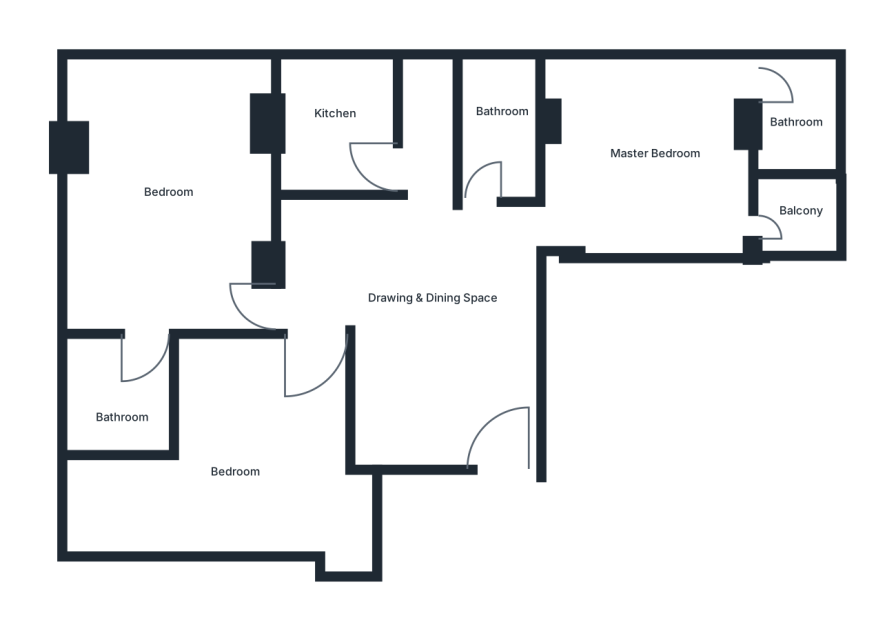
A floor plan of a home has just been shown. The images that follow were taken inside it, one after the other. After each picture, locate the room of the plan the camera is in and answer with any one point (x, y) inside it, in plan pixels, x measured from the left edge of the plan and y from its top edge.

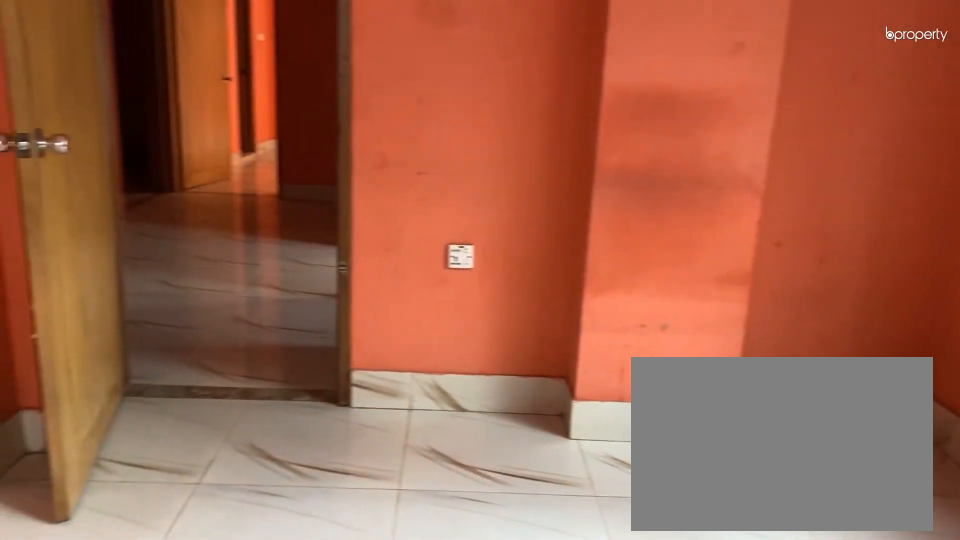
(672, 168)
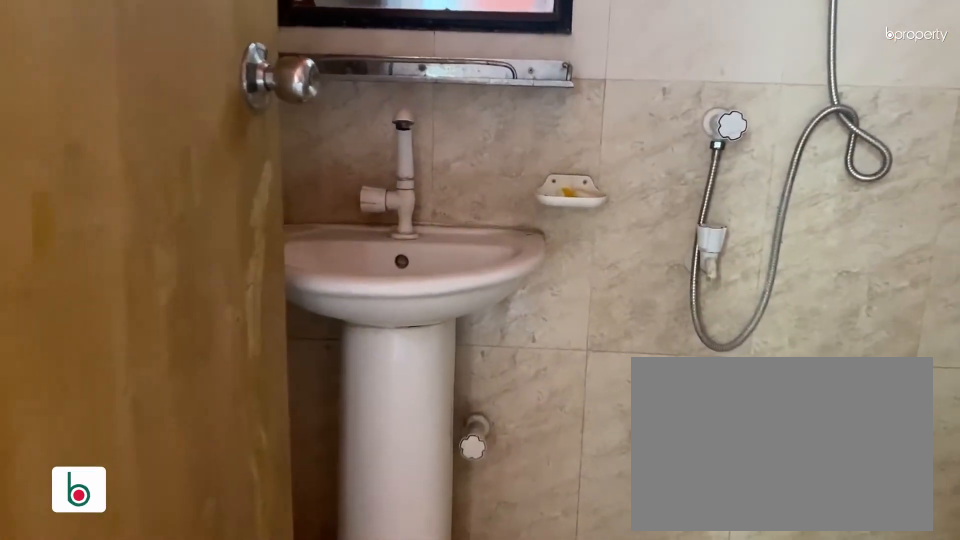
(791, 131)
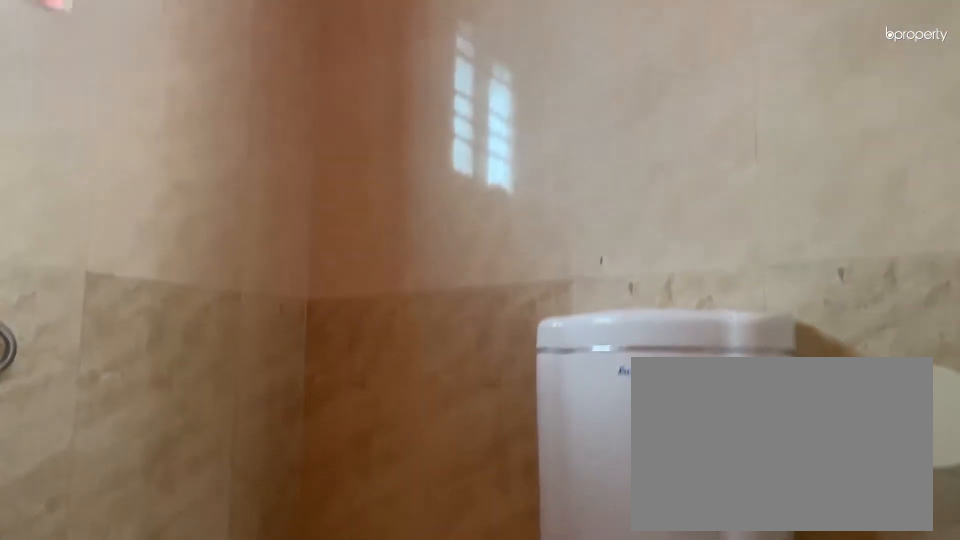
(791, 131)
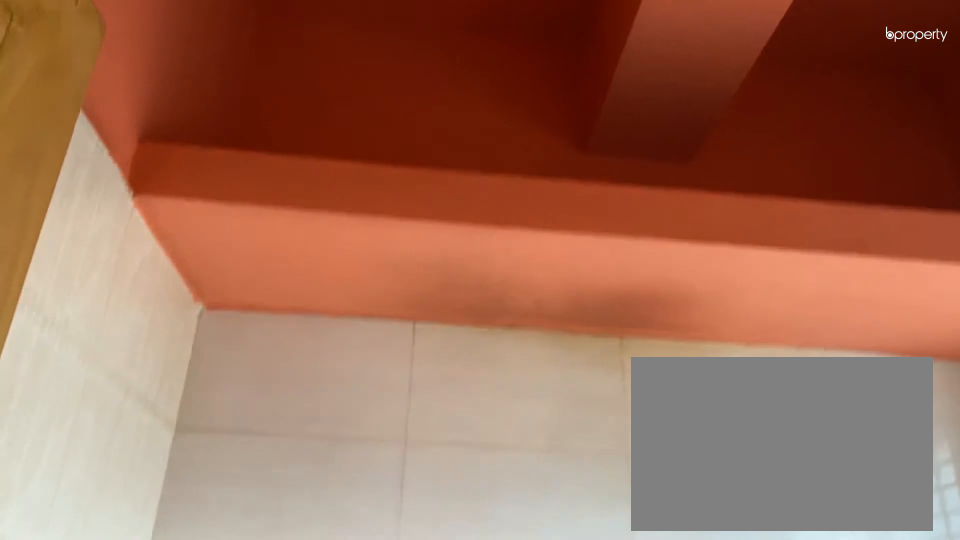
(343, 132)
